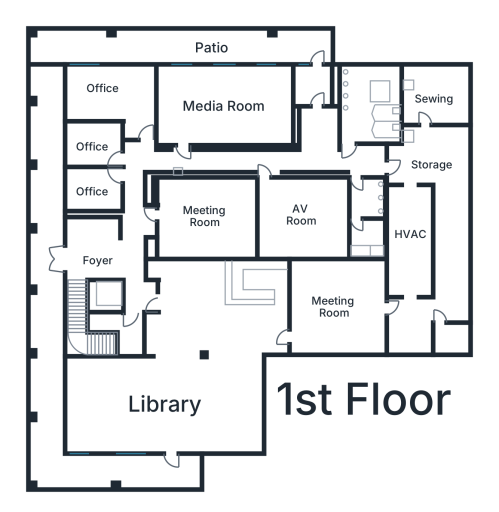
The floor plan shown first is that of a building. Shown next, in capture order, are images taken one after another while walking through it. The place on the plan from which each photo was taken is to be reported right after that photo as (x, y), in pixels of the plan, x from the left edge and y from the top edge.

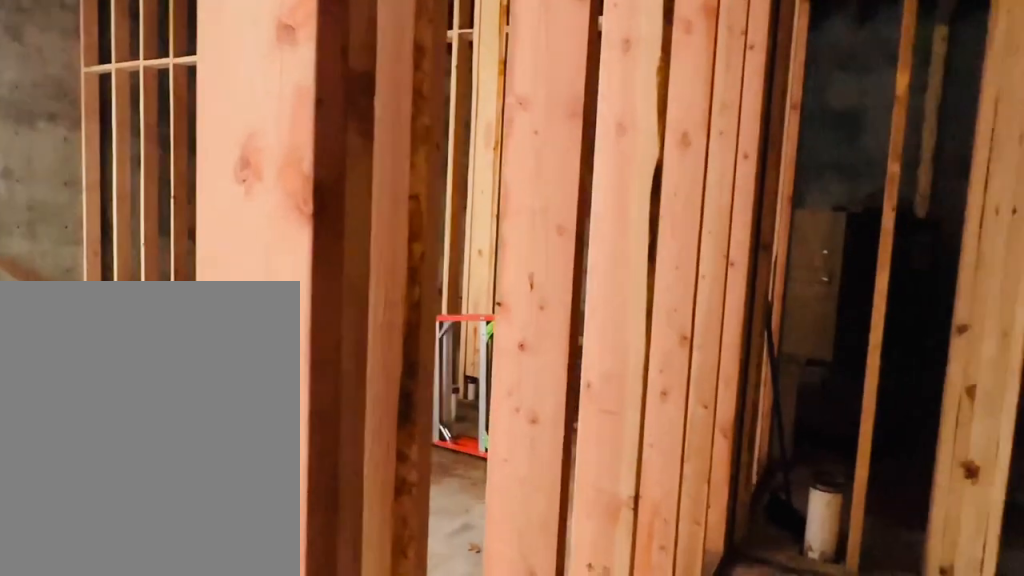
(349, 146)
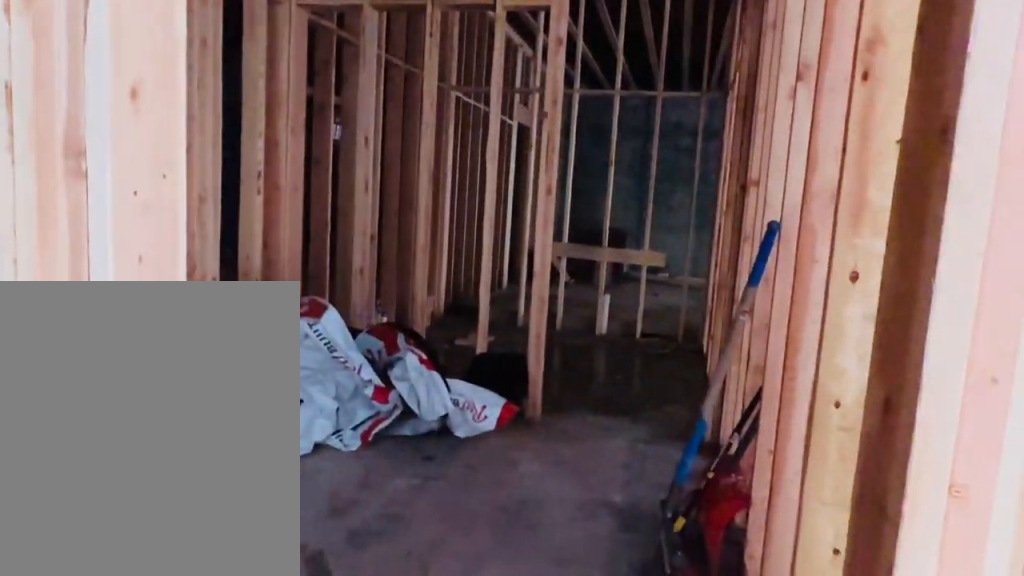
(349, 146)
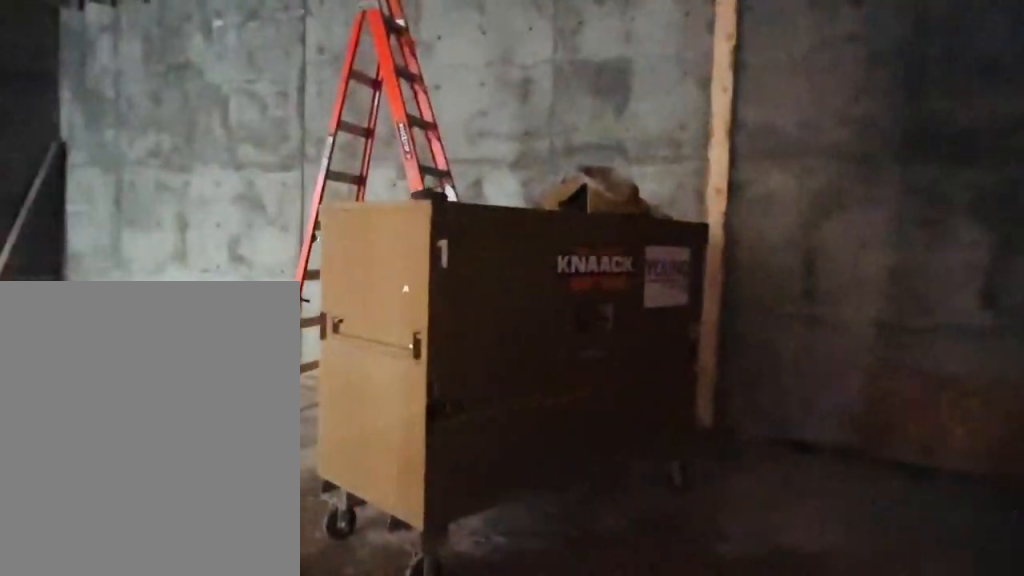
(411, 147)
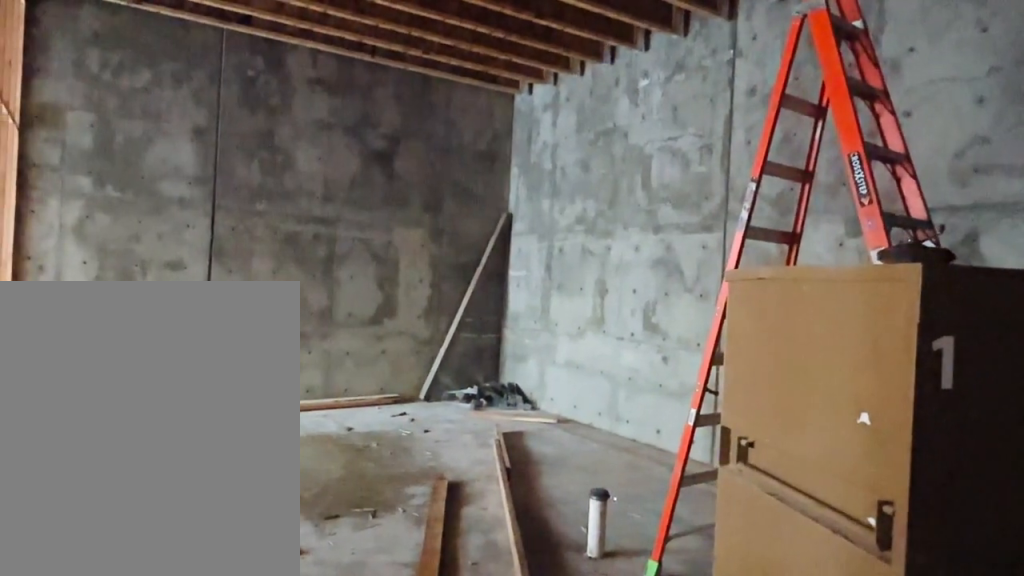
(428, 146)
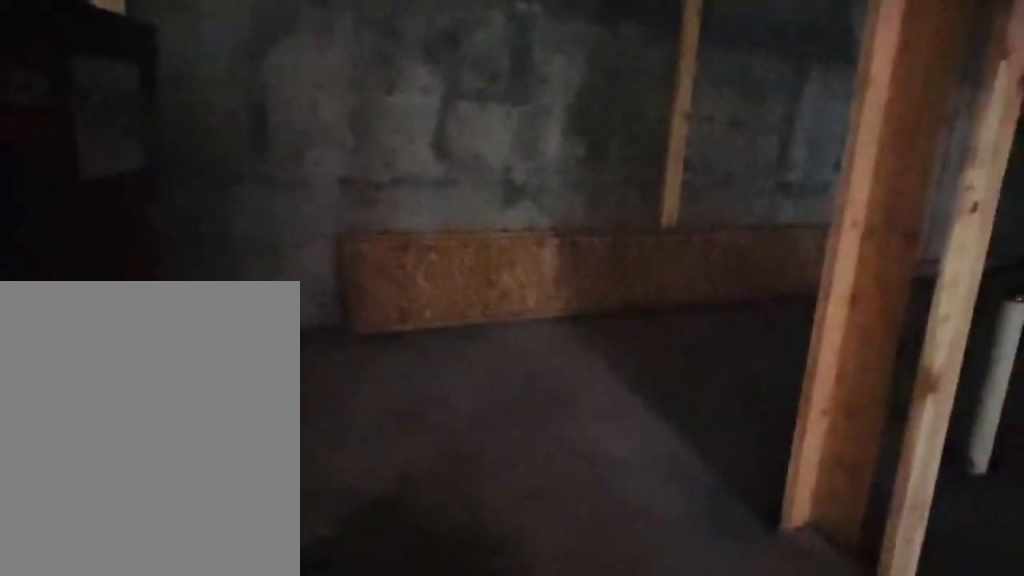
(428, 149)
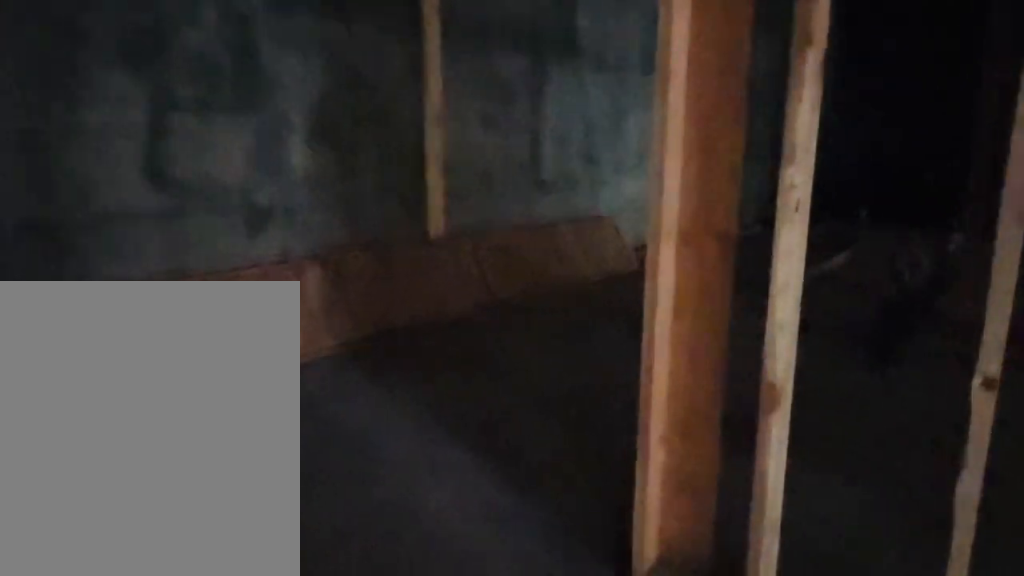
(428, 150)
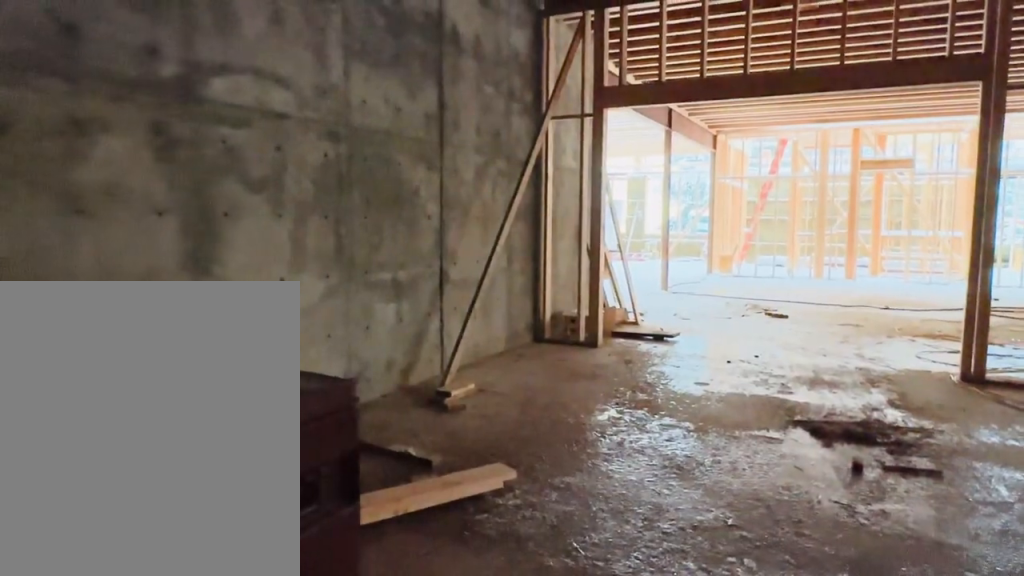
(365, 311)
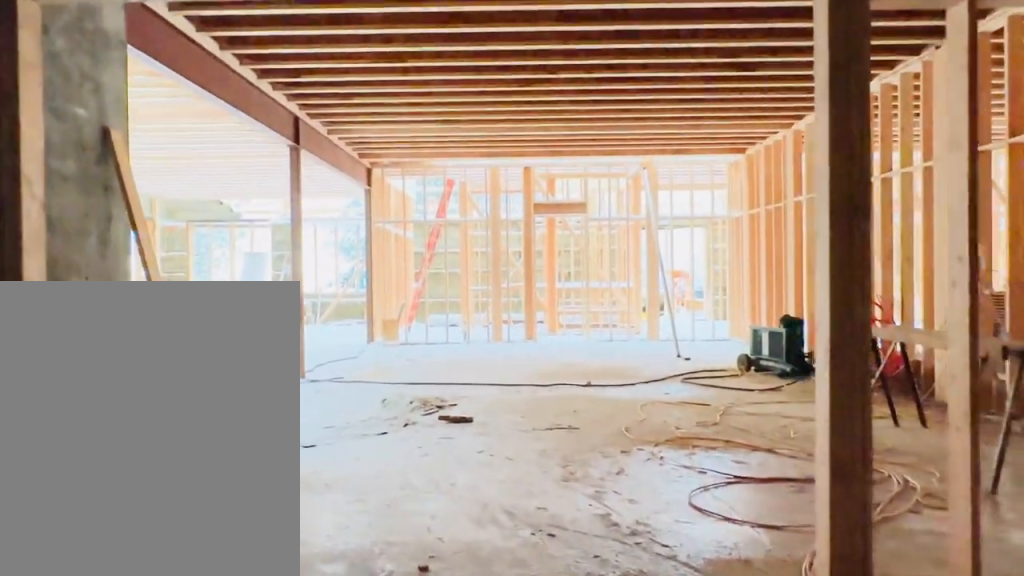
(312, 310)
